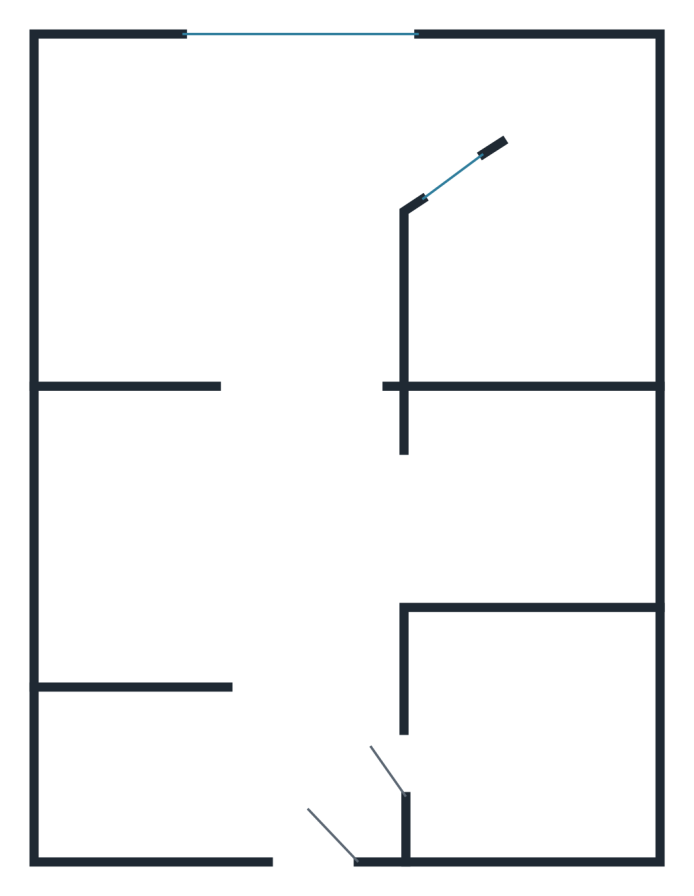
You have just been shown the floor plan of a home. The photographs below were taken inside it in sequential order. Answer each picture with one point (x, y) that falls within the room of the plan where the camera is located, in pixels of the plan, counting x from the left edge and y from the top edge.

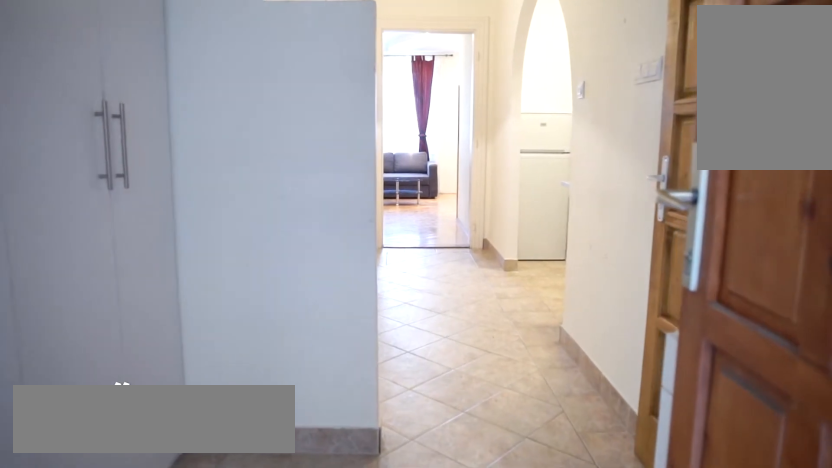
(269, 763)
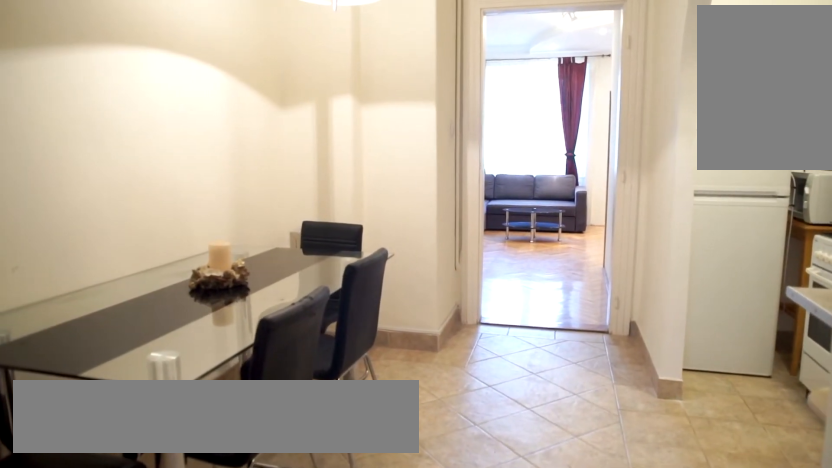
(245, 559)
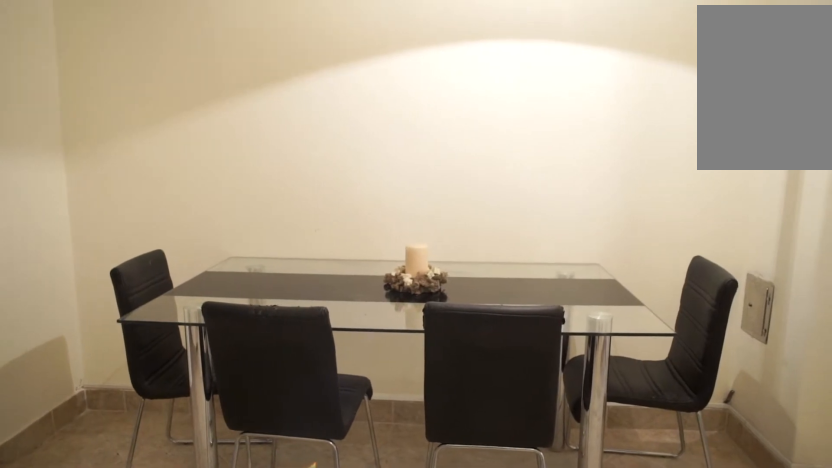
(245, 559)
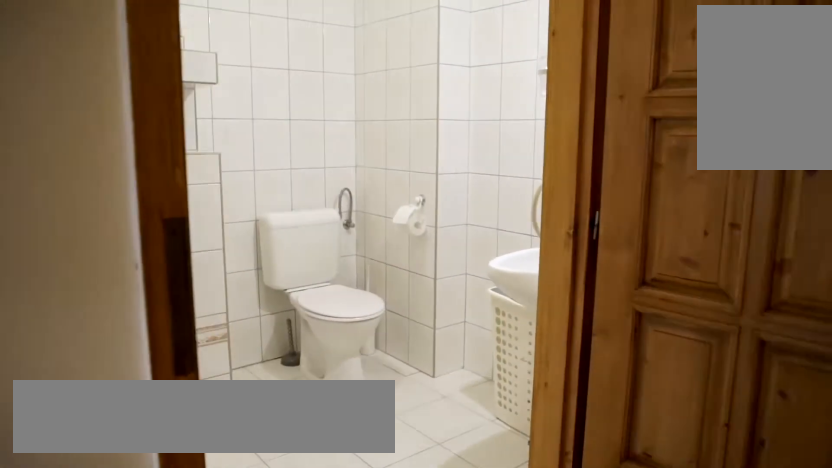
(505, 733)
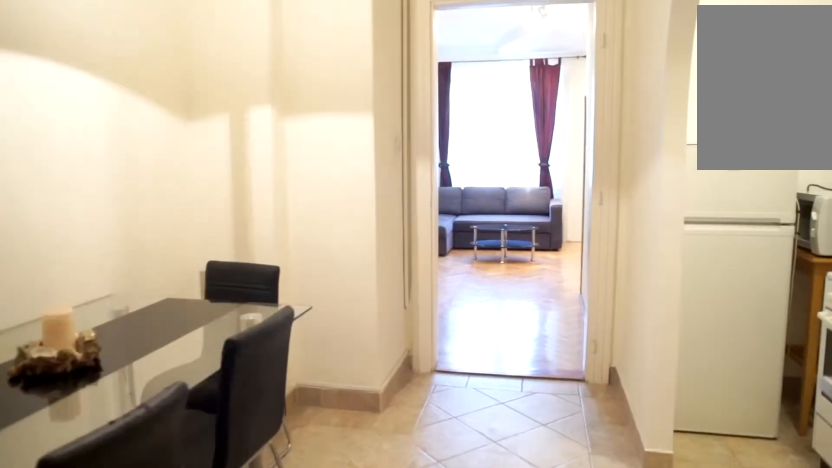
(245, 560)
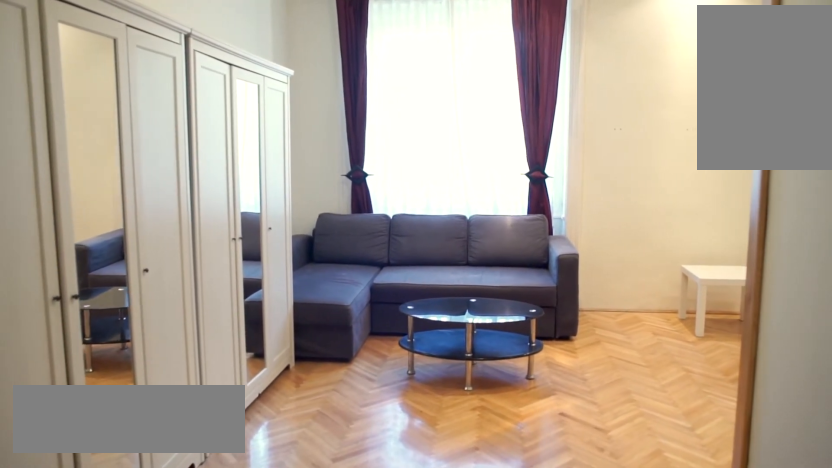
(270, 229)
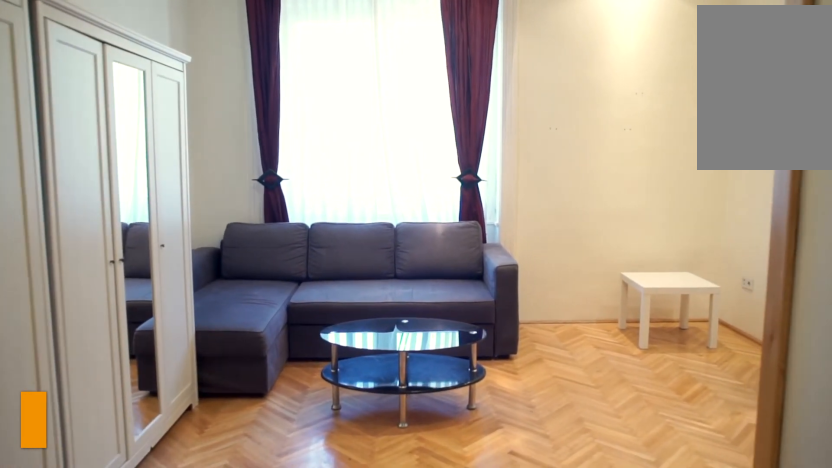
(270, 229)
